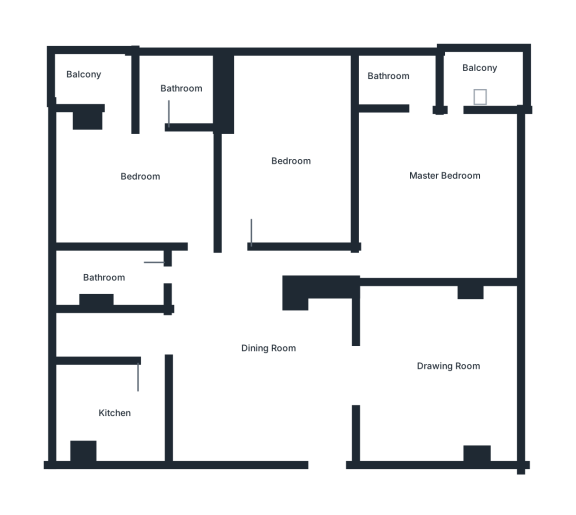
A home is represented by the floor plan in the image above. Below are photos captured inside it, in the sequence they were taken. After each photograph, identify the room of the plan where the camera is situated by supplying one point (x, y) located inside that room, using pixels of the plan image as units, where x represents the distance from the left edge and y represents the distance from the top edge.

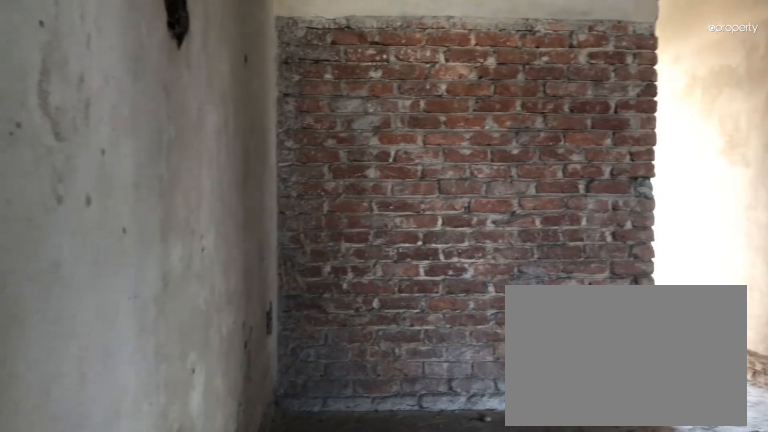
(268, 341)
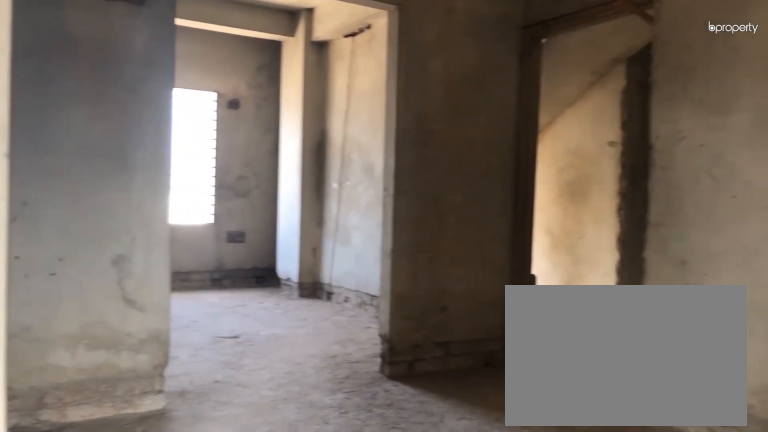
(268, 341)
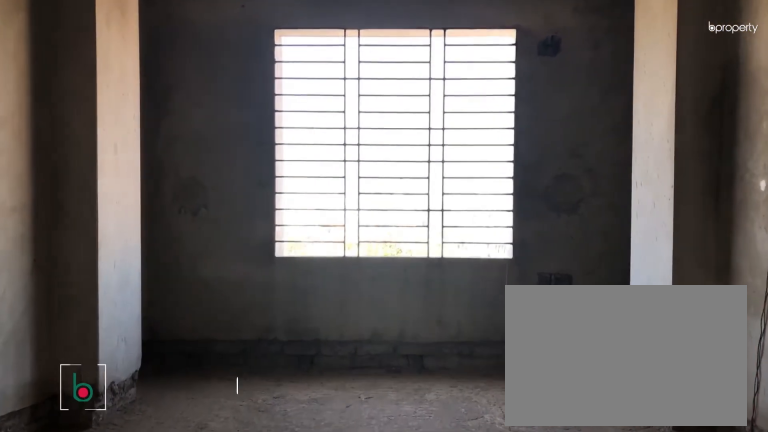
(447, 374)
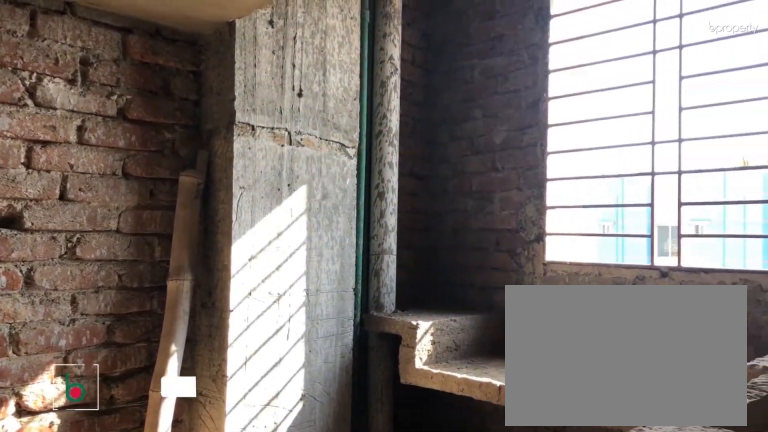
(106, 415)
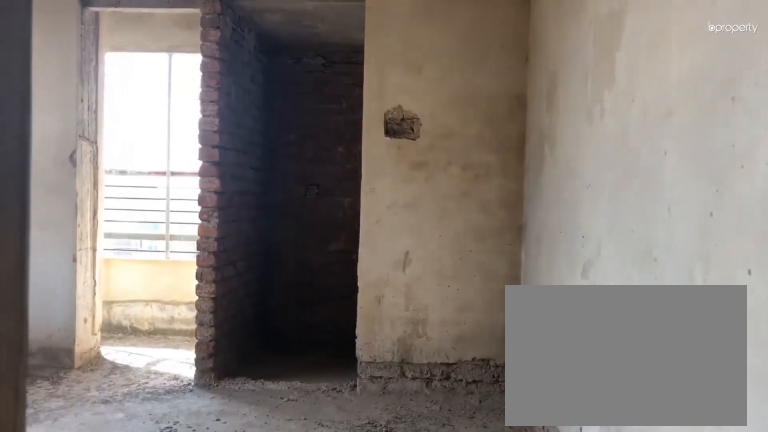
(186, 220)
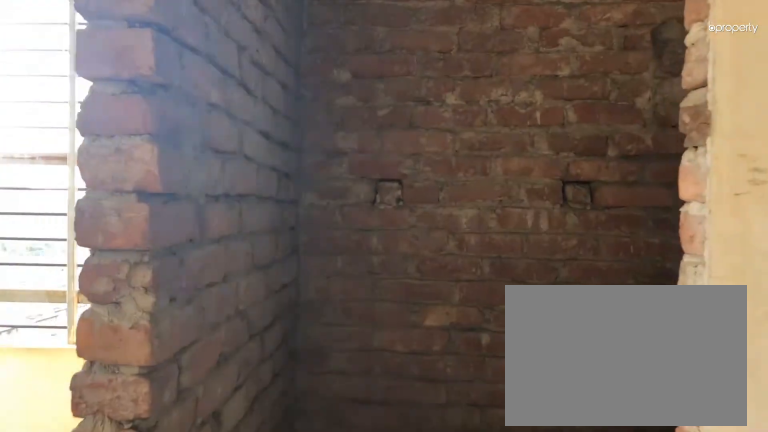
(167, 120)
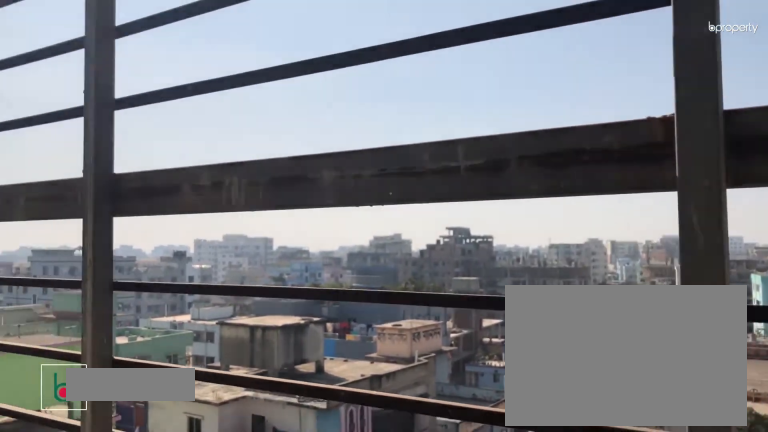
(95, 80)
